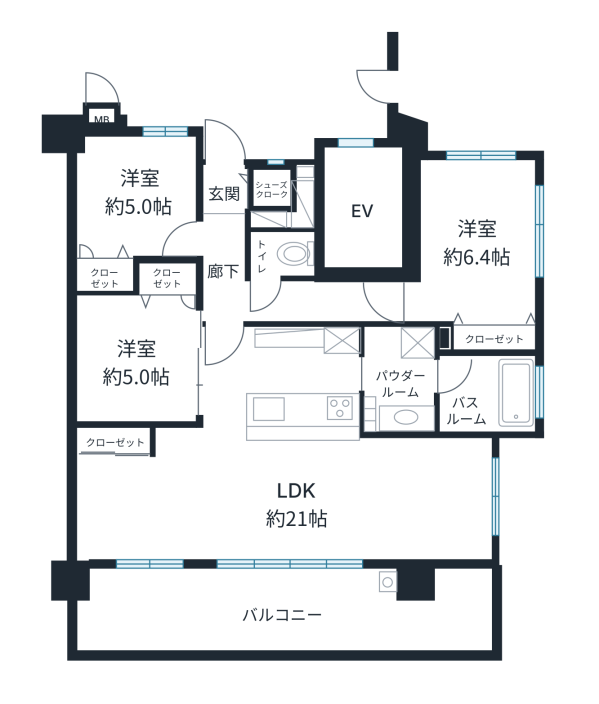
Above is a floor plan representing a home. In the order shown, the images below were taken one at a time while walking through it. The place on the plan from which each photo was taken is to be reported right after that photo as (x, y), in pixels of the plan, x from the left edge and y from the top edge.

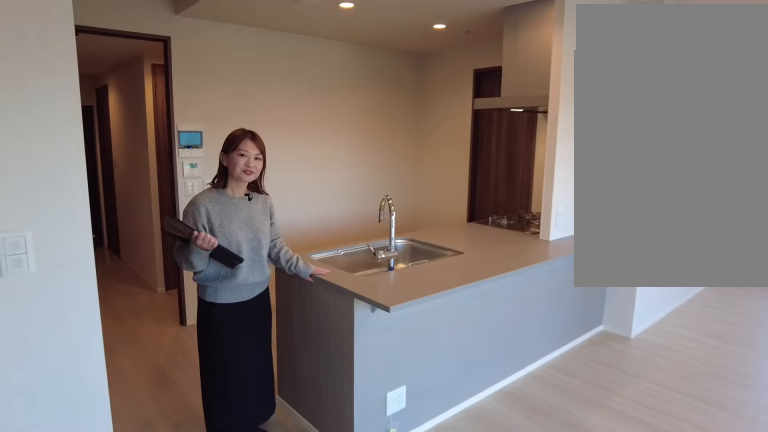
(212, 476)
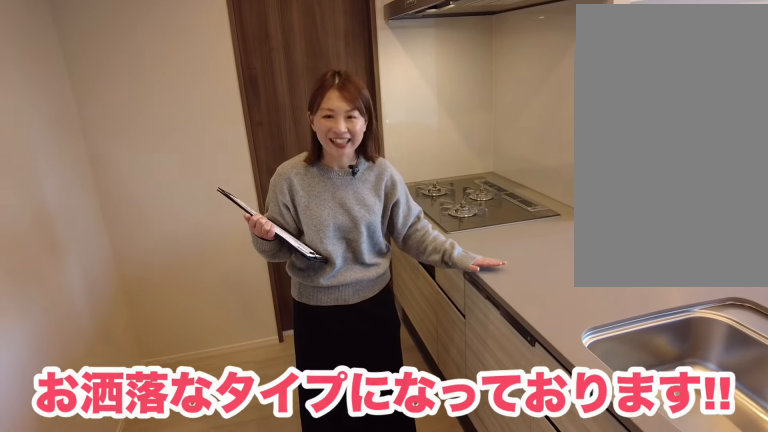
(281, 383)
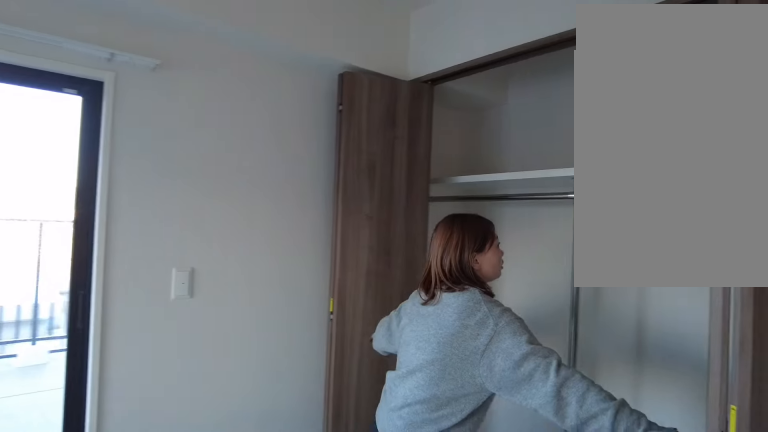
(487, 328)
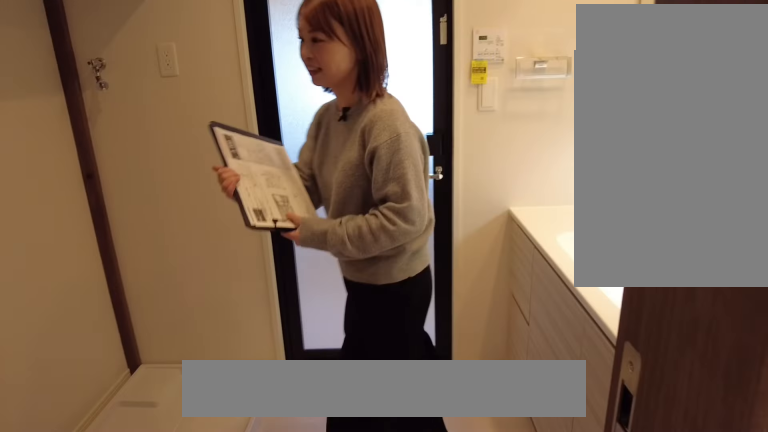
(401, 385)
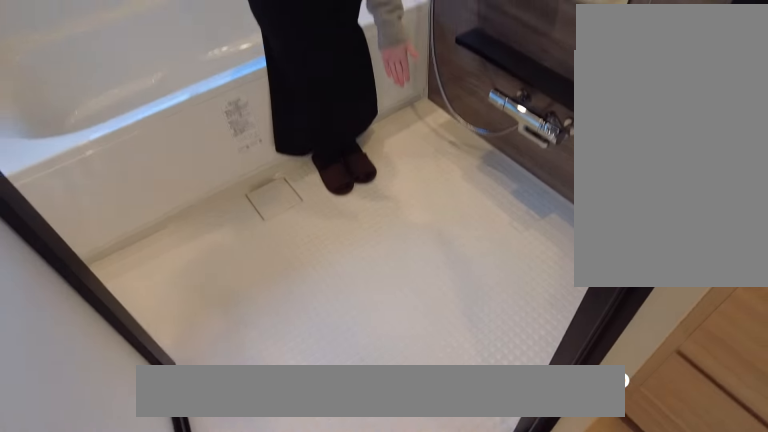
(469, 417)
